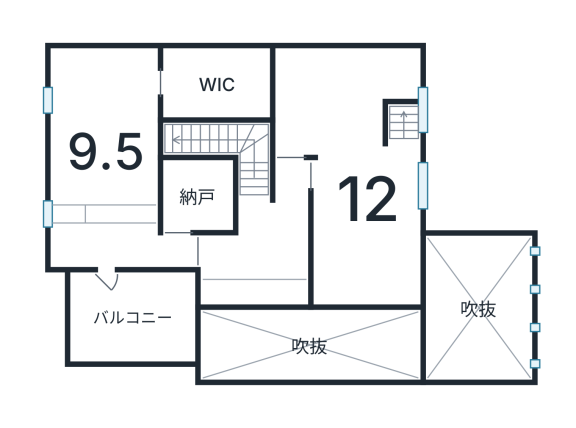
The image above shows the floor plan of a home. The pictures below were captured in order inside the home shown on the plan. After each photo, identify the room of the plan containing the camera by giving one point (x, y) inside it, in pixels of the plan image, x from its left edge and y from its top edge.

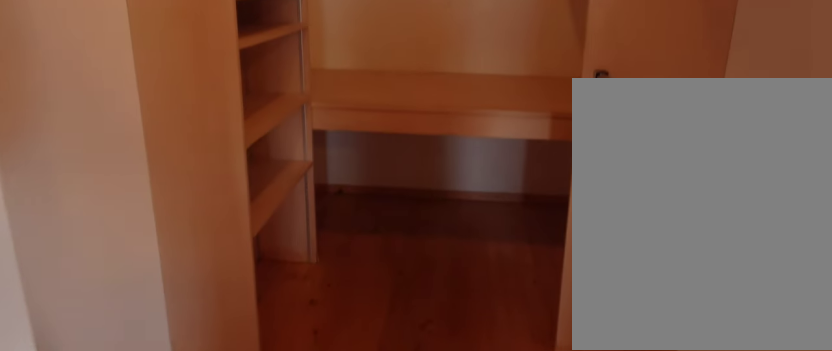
(215, 85)
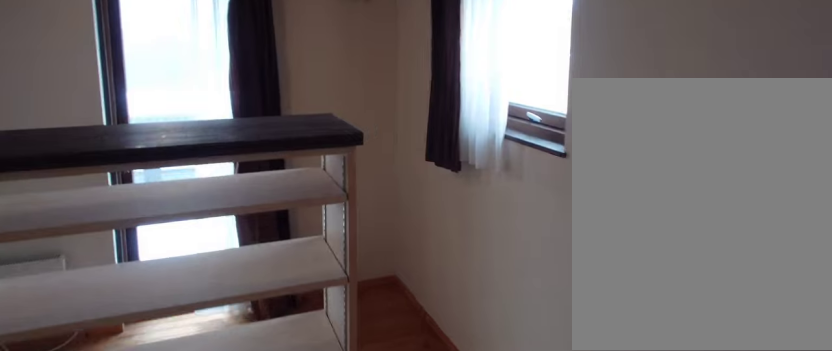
(93, 146)
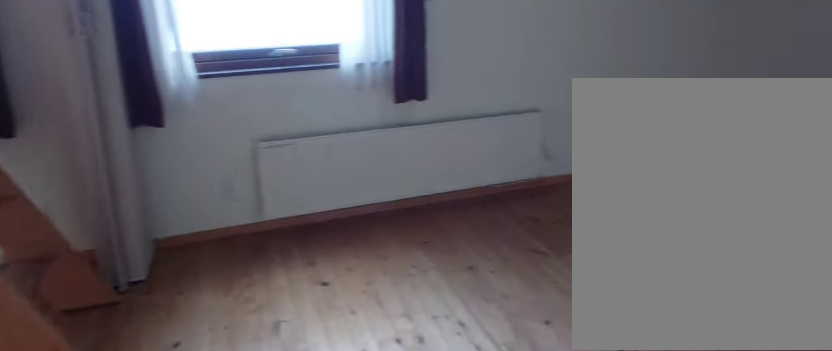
(362, 183)
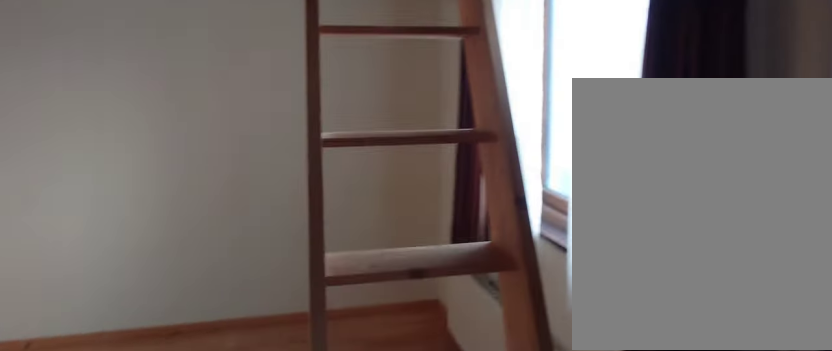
(362, 183)
